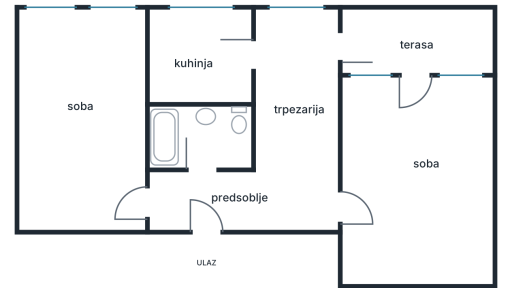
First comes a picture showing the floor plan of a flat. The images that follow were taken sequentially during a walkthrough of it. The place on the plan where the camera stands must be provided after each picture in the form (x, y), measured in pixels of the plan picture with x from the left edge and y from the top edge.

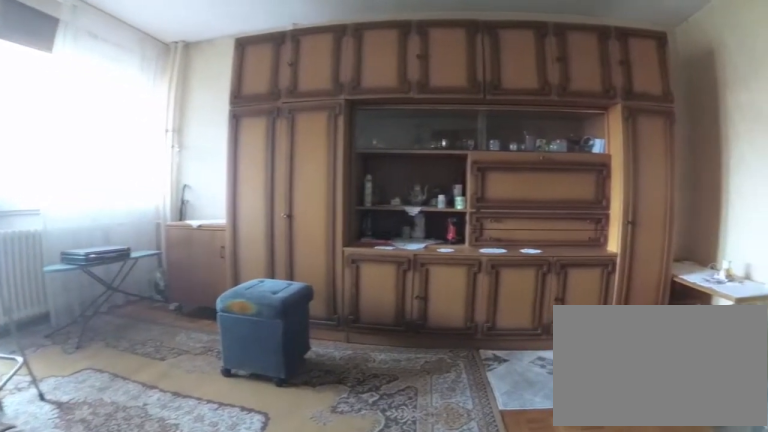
(342, 203)
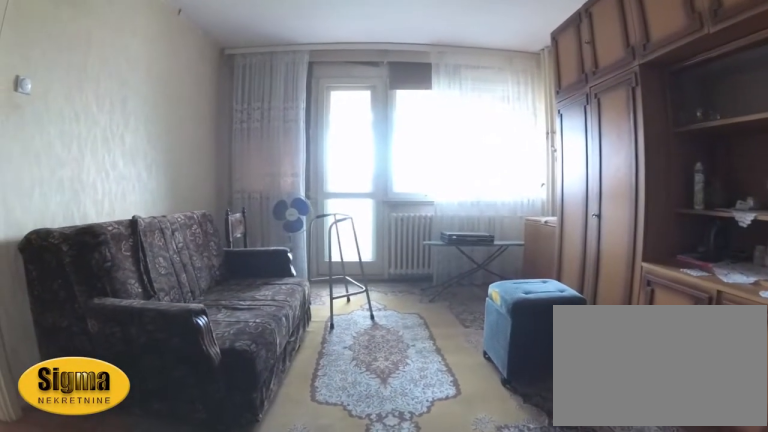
(419, 243)
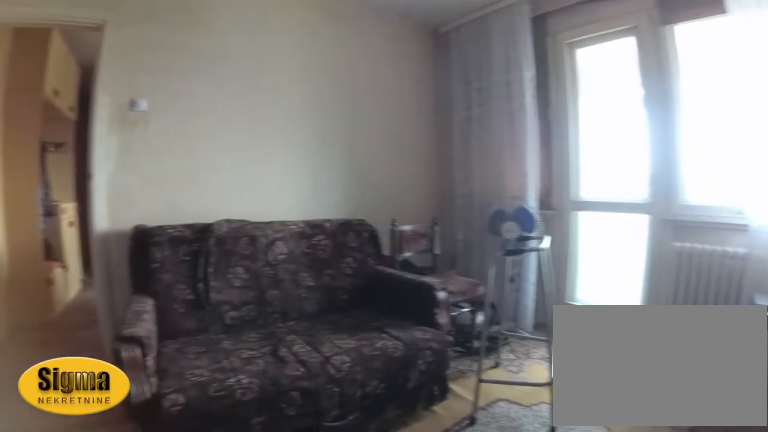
(425, 195)
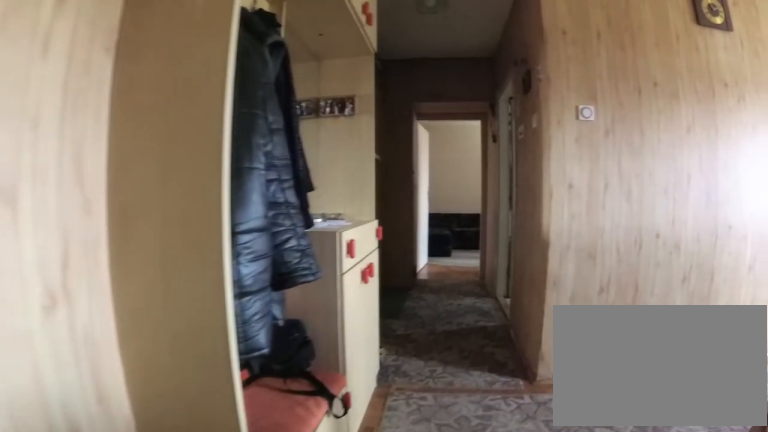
(346, 203)
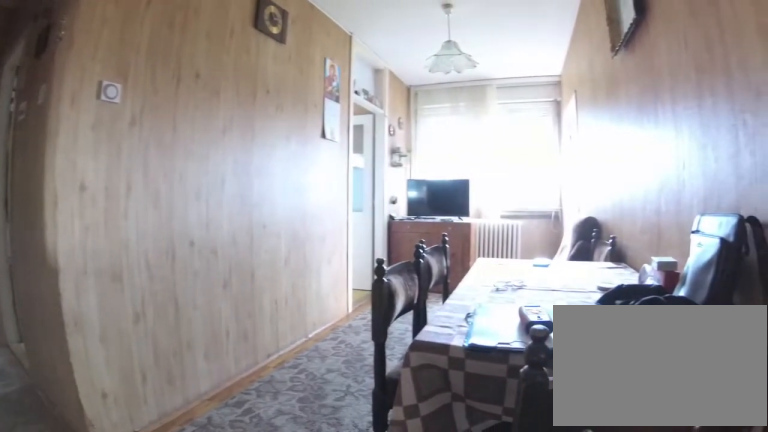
(314, 220)
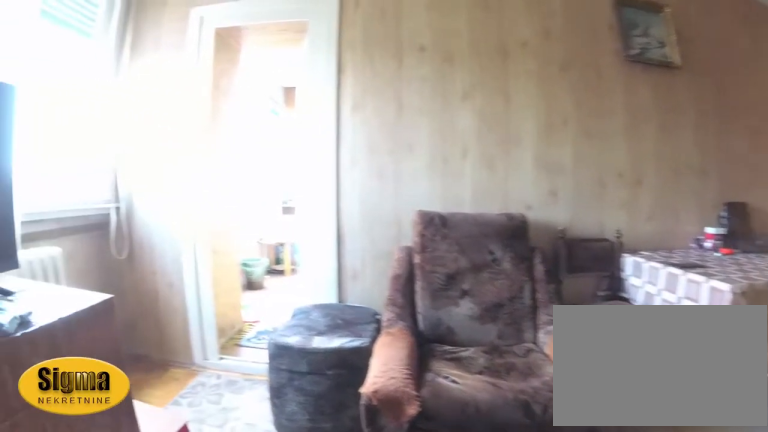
(250, 60)
